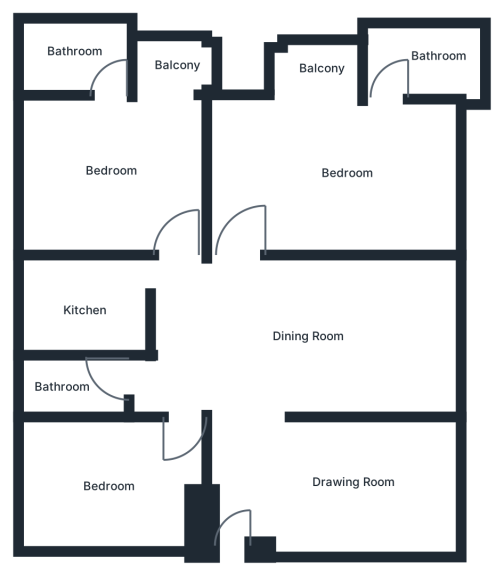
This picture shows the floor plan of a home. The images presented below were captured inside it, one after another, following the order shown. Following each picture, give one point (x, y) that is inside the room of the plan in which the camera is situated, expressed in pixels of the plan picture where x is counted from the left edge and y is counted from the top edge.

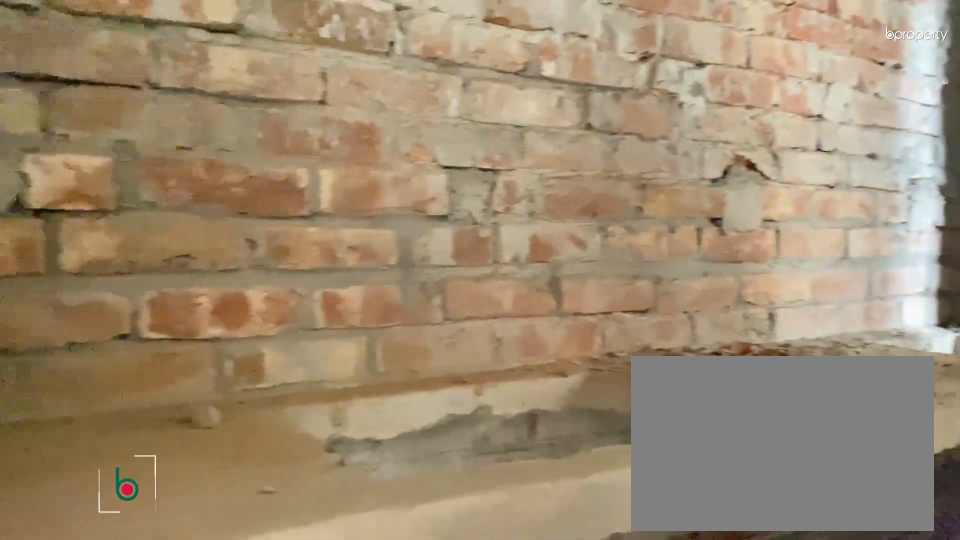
(92, 313)
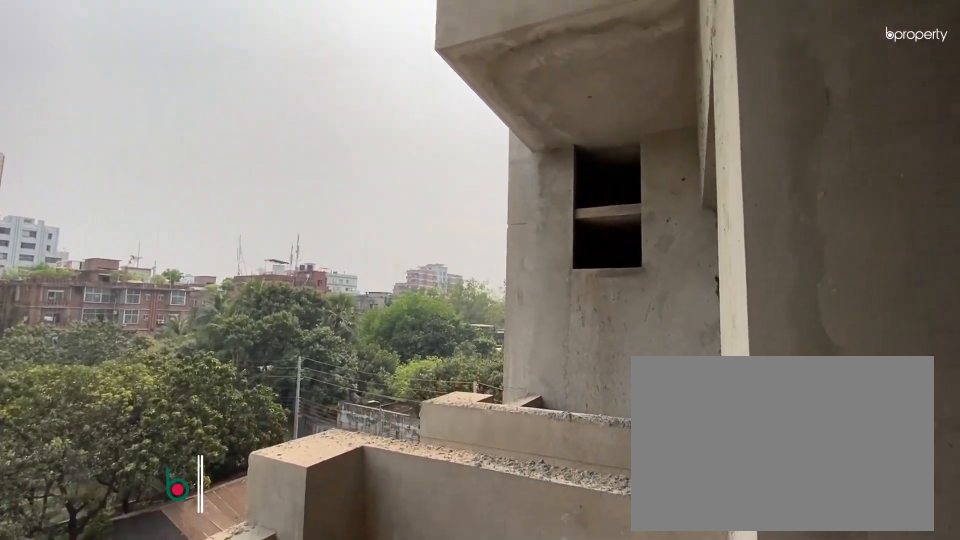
(167, 64)
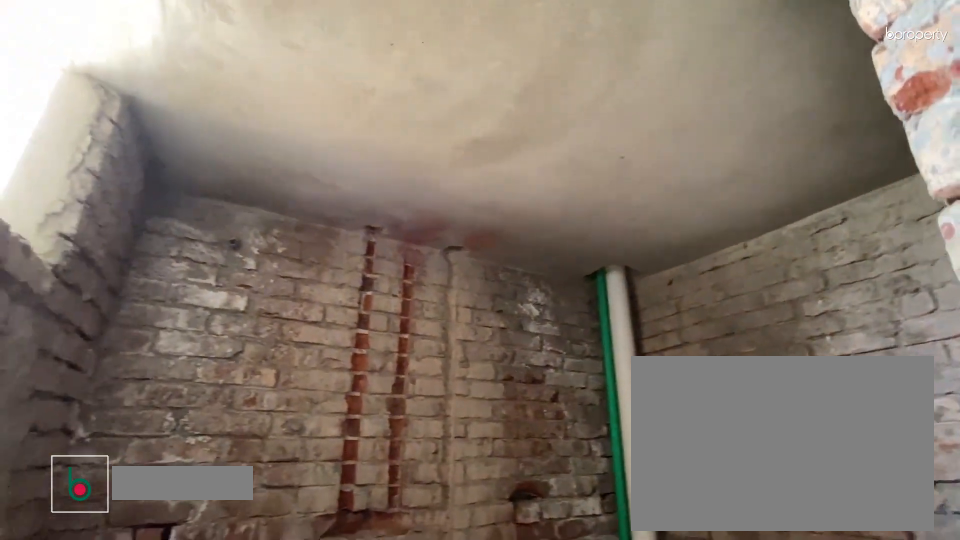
(440, 64)
